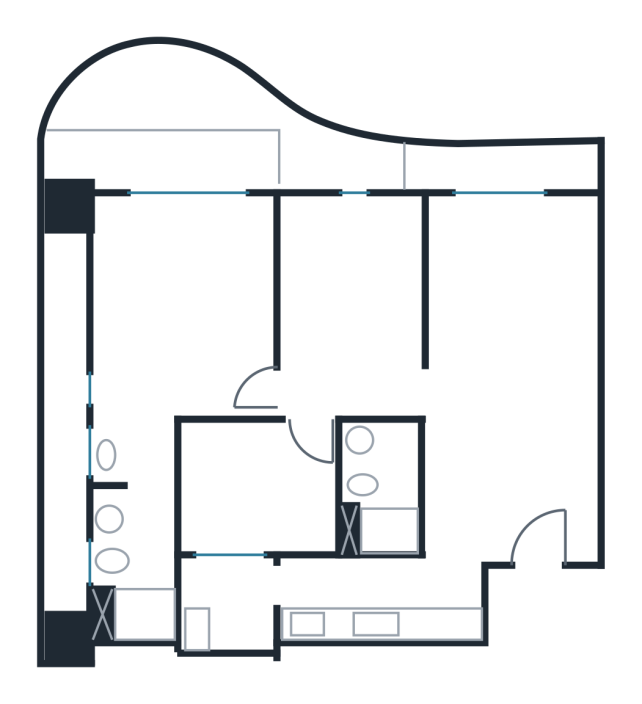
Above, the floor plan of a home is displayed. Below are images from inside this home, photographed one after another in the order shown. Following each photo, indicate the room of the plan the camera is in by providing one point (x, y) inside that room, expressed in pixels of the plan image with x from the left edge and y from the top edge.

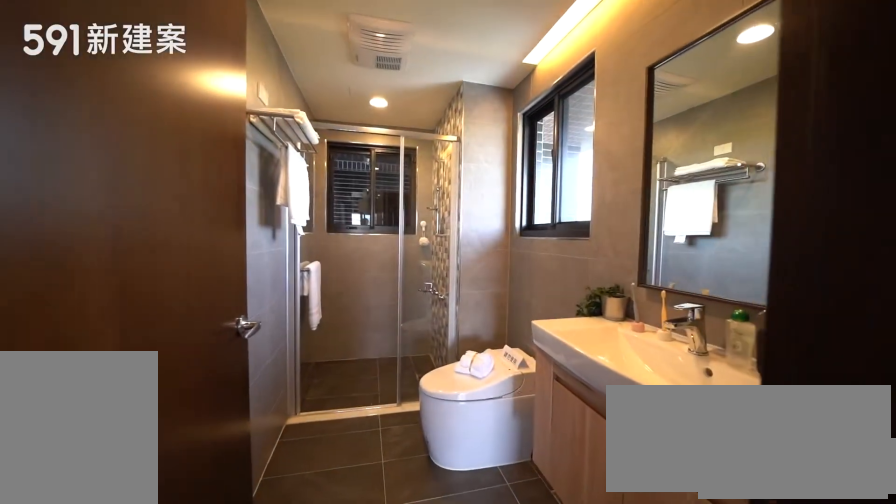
(130, 573)
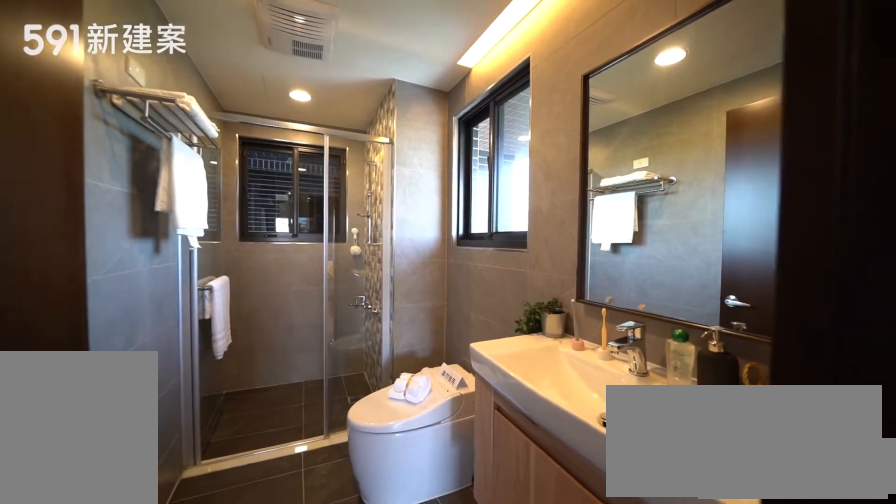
(130, 573)
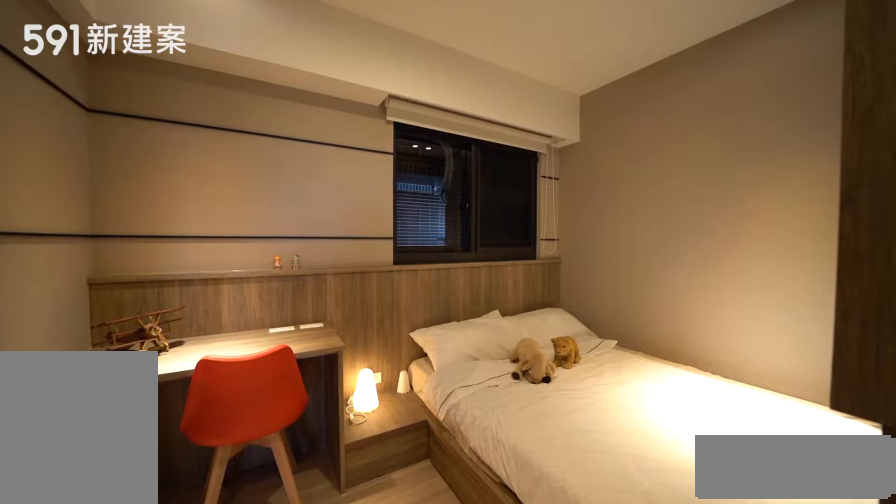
(251, 492)
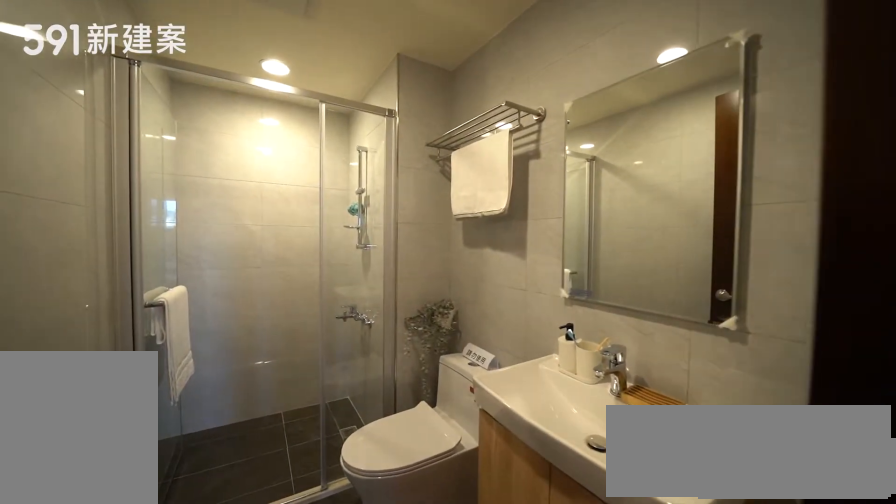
(379, 496)
